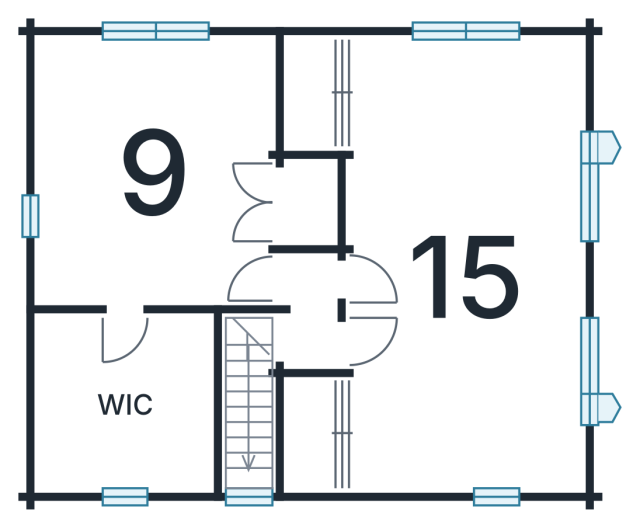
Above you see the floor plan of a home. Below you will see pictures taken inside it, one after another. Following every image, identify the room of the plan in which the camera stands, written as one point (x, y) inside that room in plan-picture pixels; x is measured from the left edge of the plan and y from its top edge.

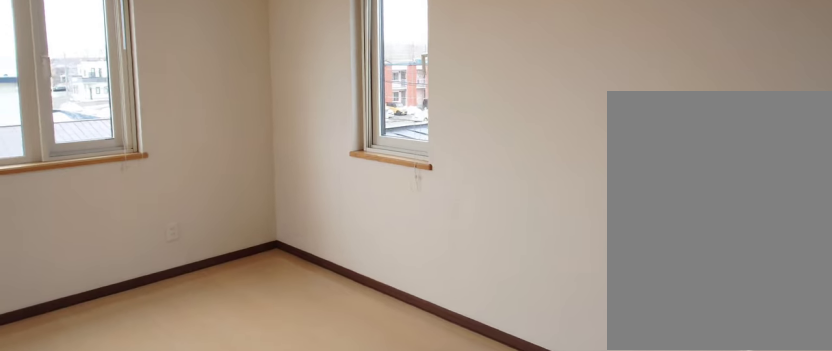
(456, 273)
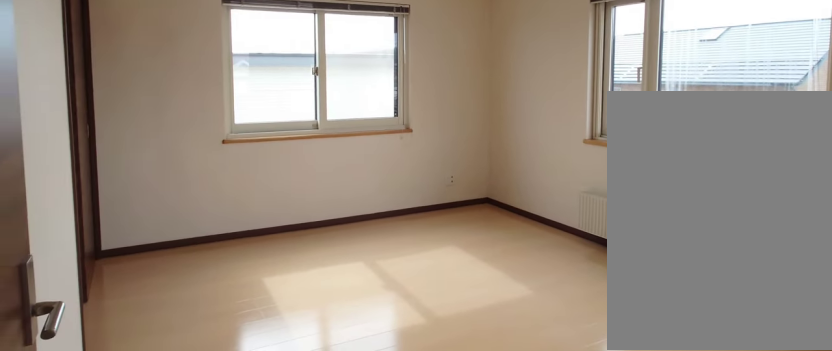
(456, 273)
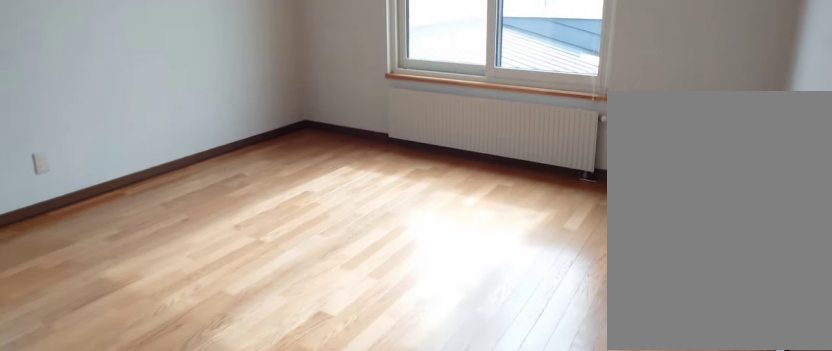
(151, 164)
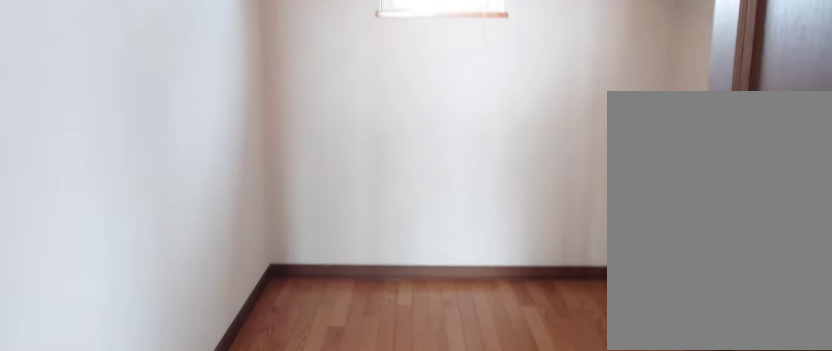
(121, 402)
